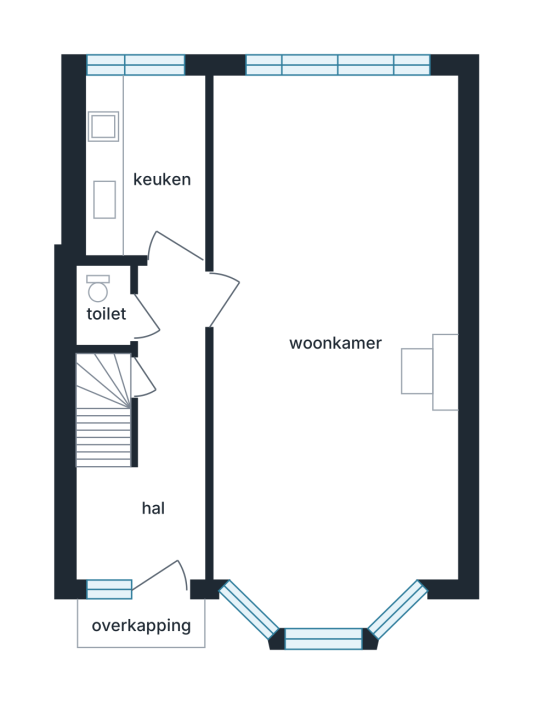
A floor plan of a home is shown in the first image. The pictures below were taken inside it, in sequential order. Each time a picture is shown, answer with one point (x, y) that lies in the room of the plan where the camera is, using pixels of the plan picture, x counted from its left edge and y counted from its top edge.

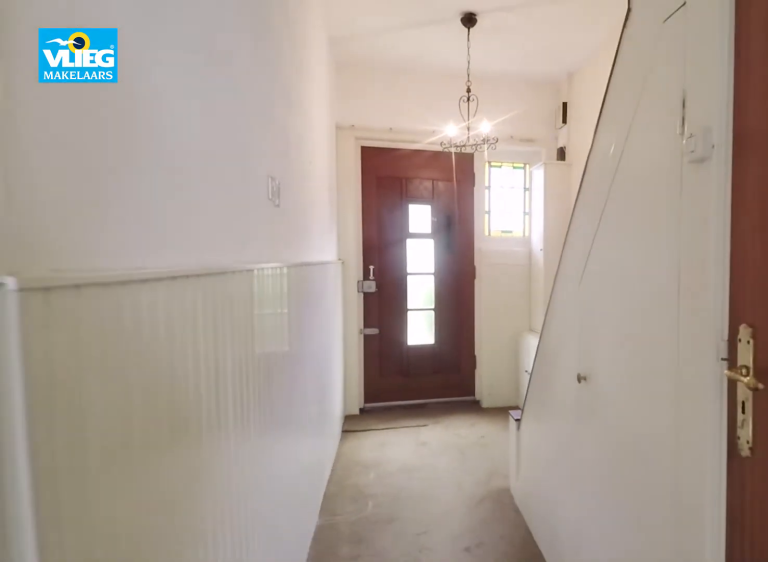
(155, 446)
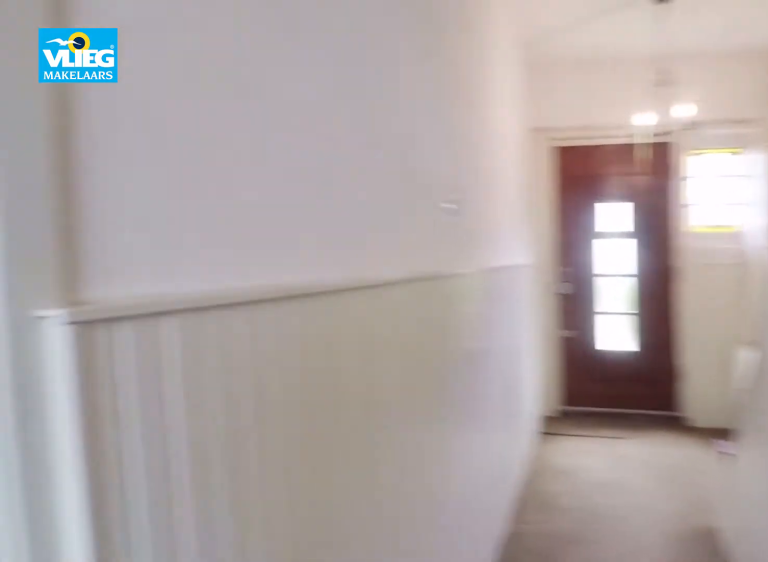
(155, 446)
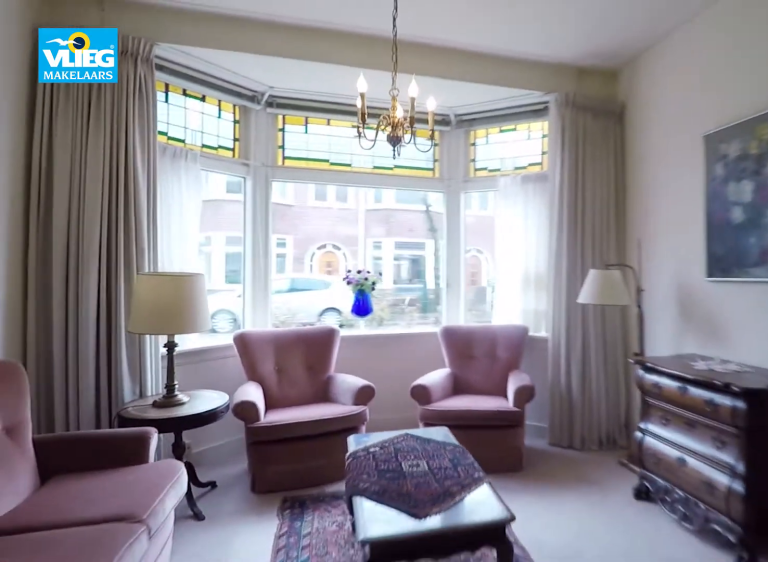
(327, 126)
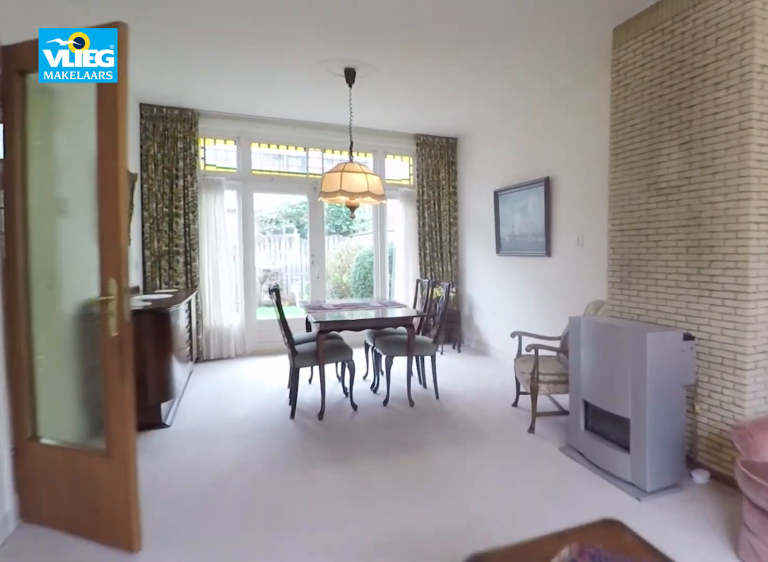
(327, 126)
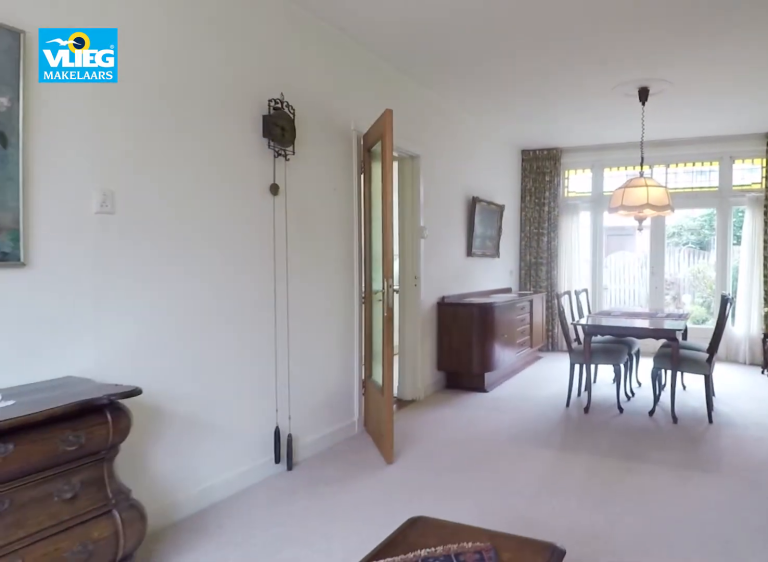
(327, 126)
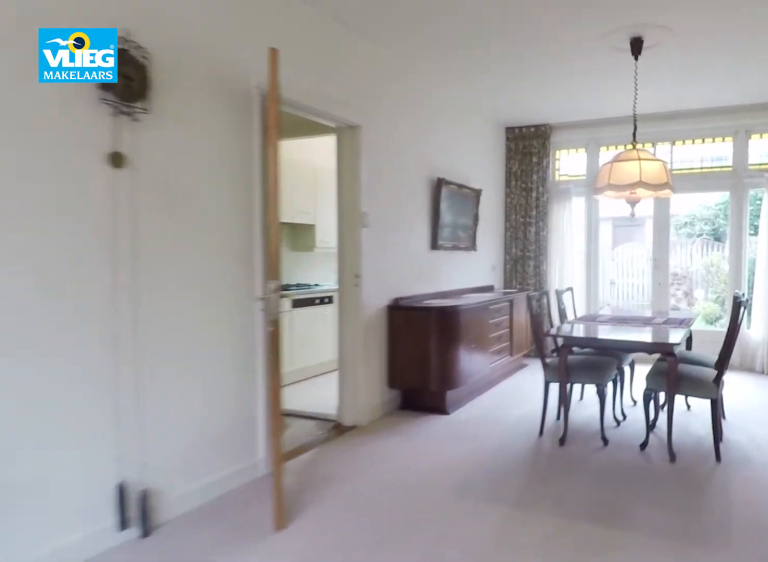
(327, 126)
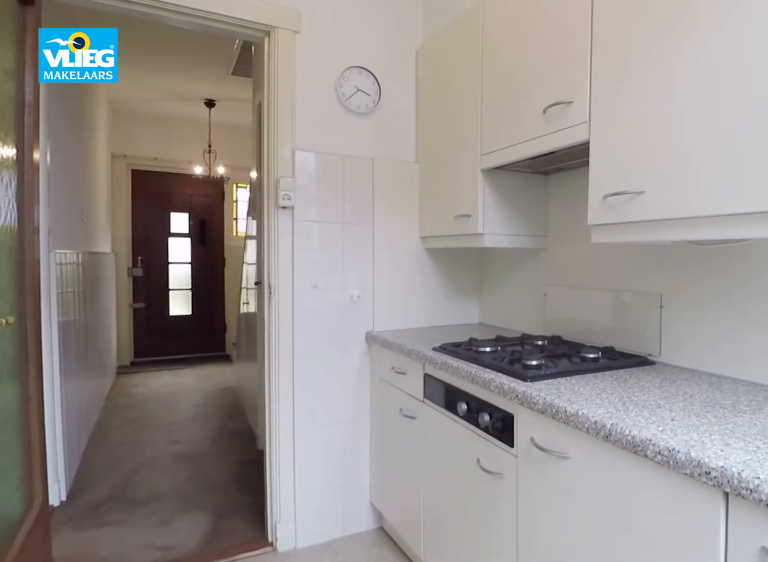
(146, 164)
